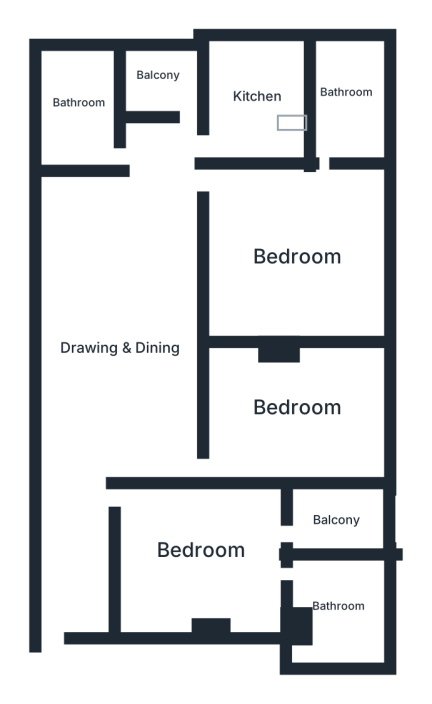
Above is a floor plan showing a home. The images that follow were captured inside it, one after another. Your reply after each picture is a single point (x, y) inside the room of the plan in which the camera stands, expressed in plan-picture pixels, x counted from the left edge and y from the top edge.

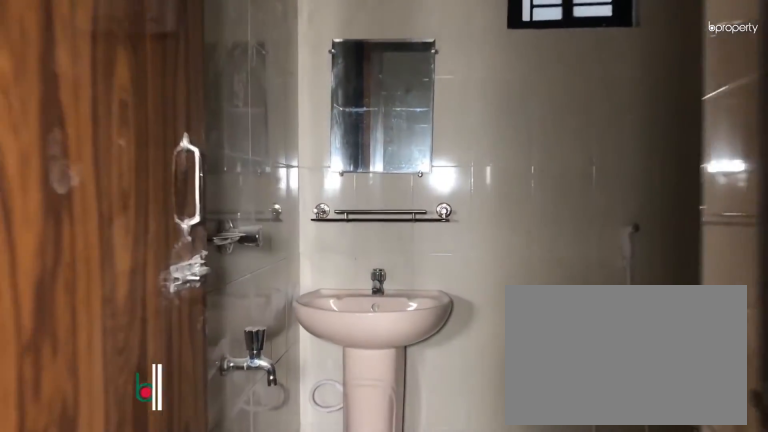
(340, 609)
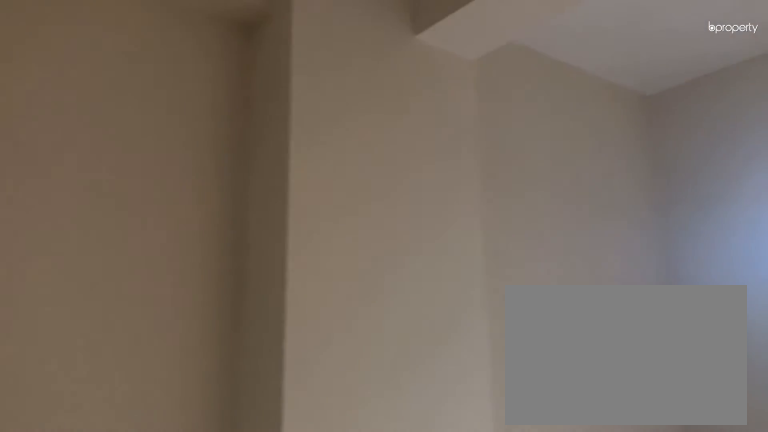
(299, 406)
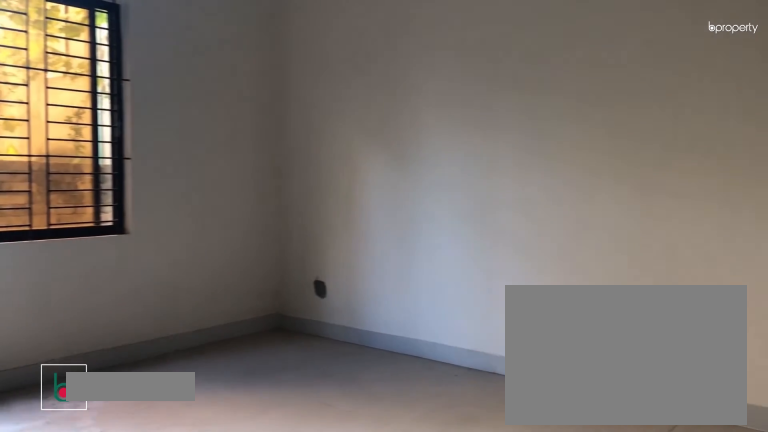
(301, 253)
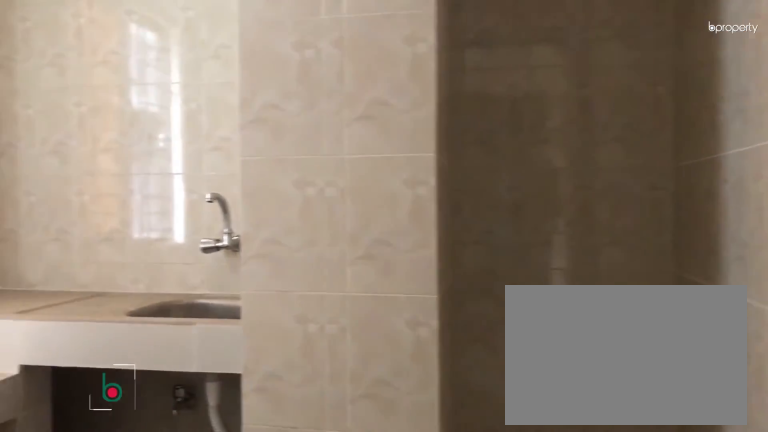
(259, 94)
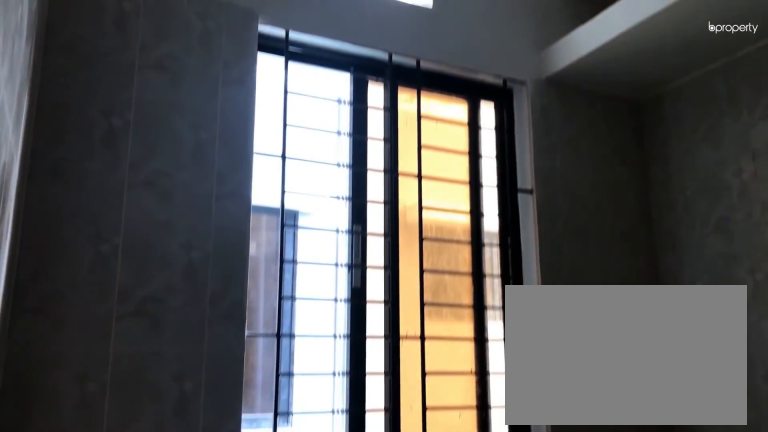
(260, 94)
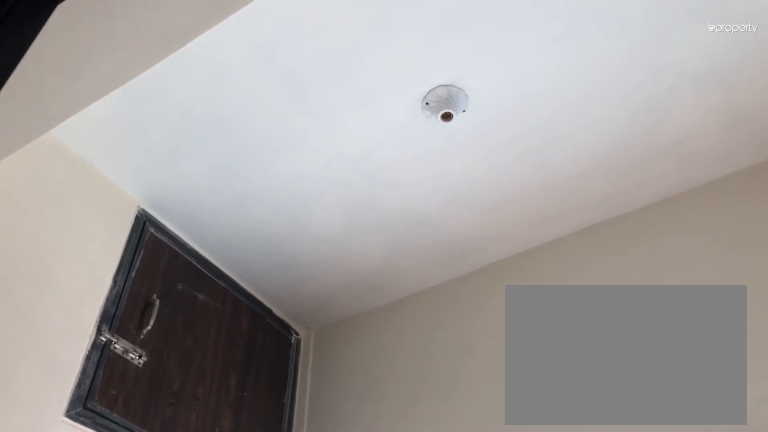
(167, 70)
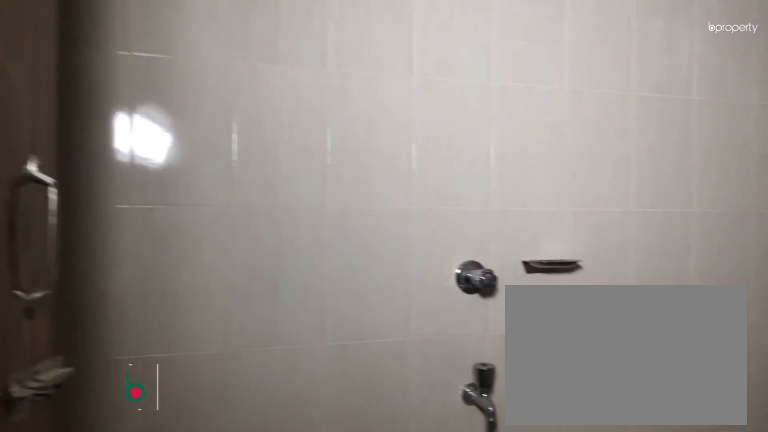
(78, 99)
